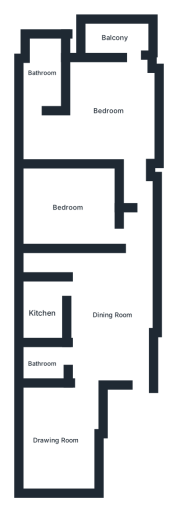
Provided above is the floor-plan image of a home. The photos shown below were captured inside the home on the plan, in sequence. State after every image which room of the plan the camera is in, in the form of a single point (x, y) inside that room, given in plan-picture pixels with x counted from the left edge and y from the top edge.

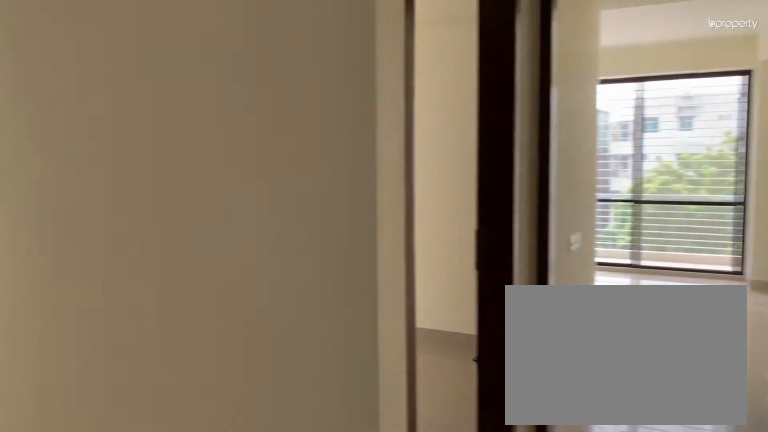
(112, 310)
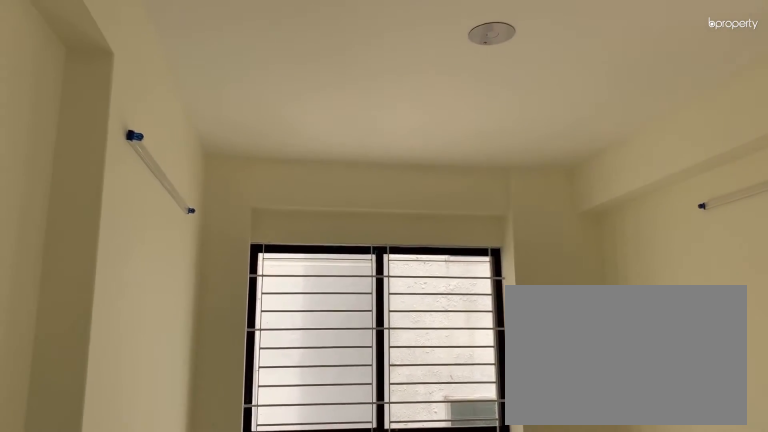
(56, 440)
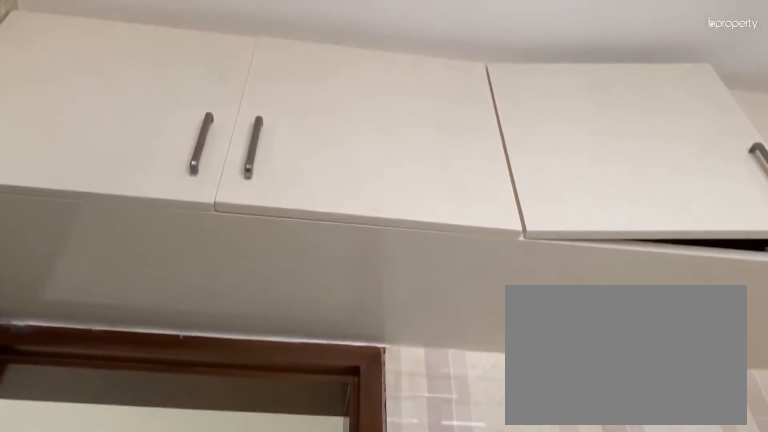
(42, 310)
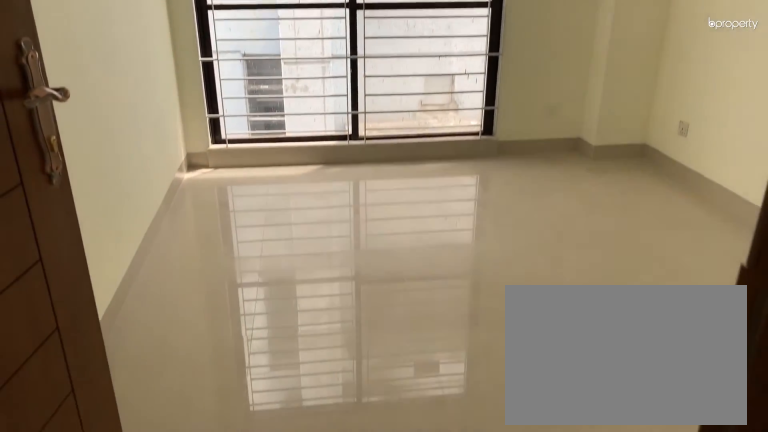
(68, 207)
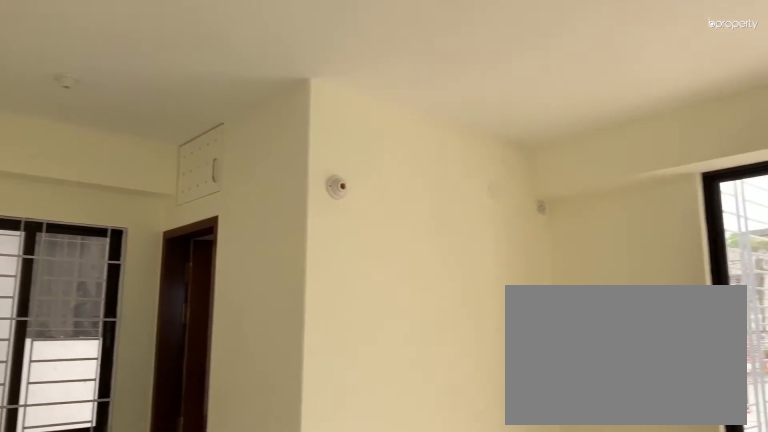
(105, 108)
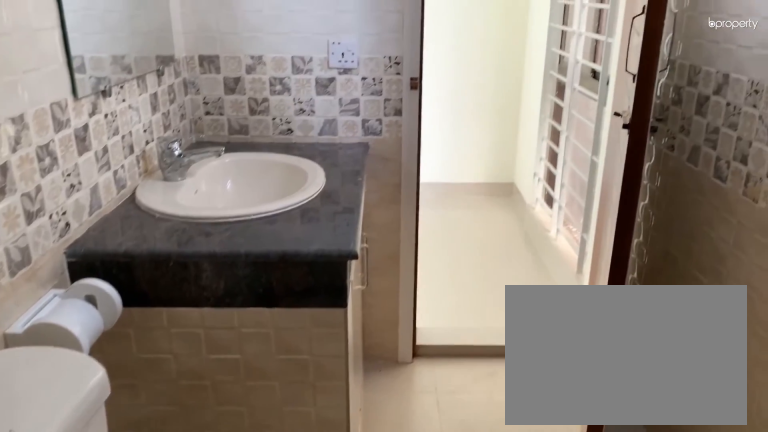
(40, 72)
